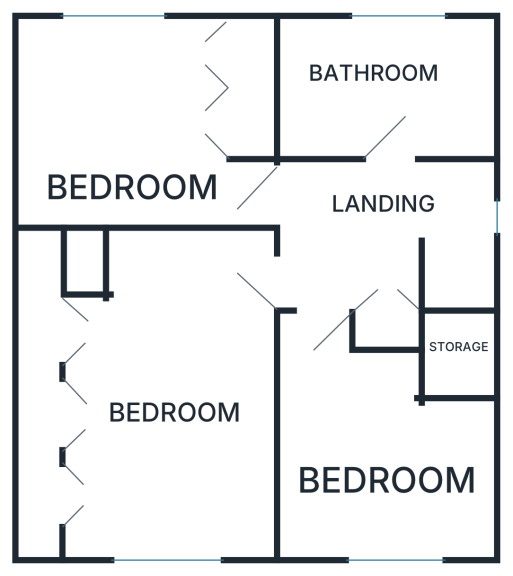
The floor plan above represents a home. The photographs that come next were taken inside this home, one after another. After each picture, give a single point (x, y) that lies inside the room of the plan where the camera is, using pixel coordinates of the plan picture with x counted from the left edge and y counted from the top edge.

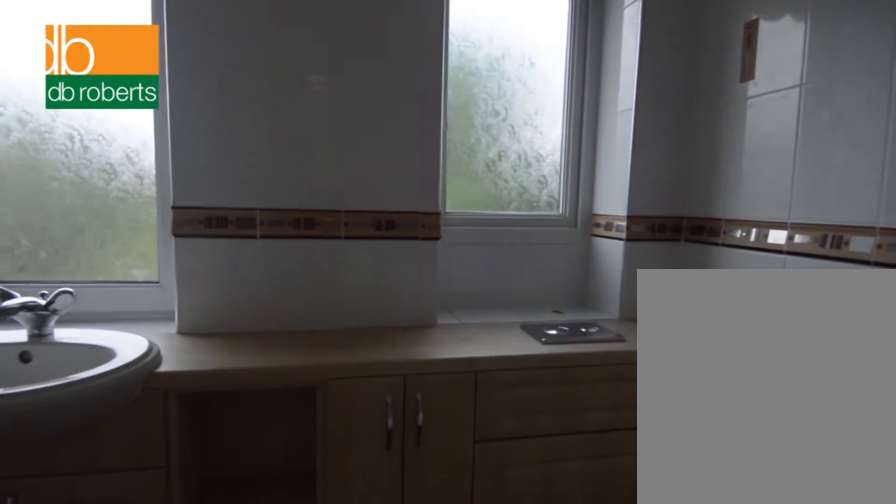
(386, 88)
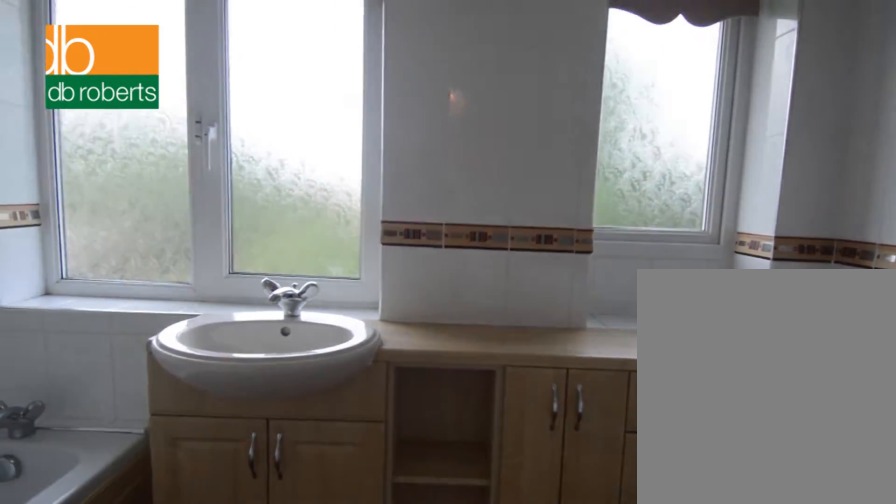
(386, 88)
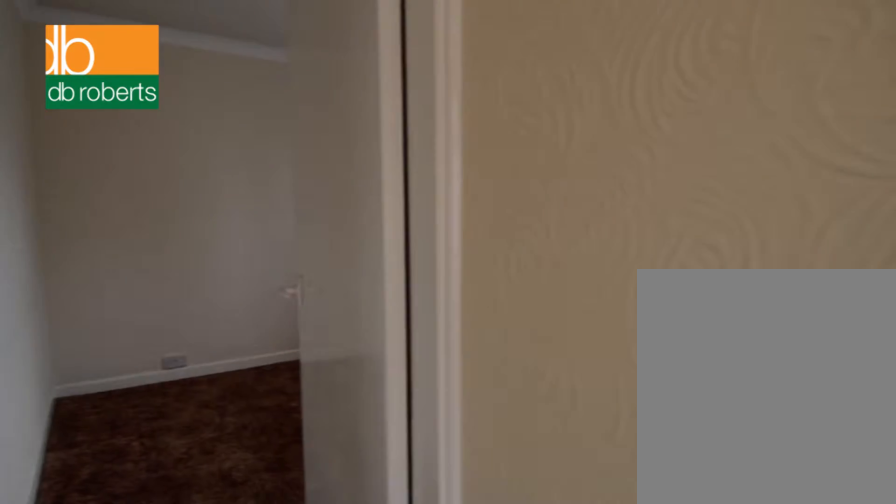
(383, 241)
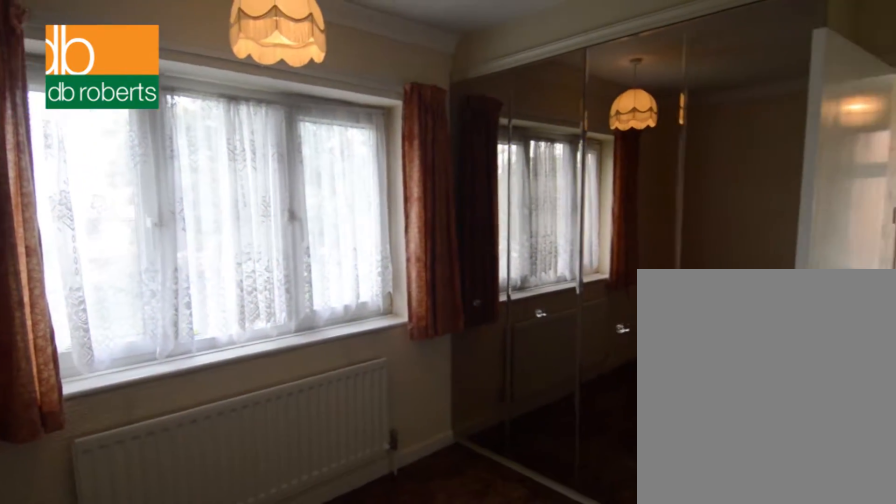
(146, 122)
